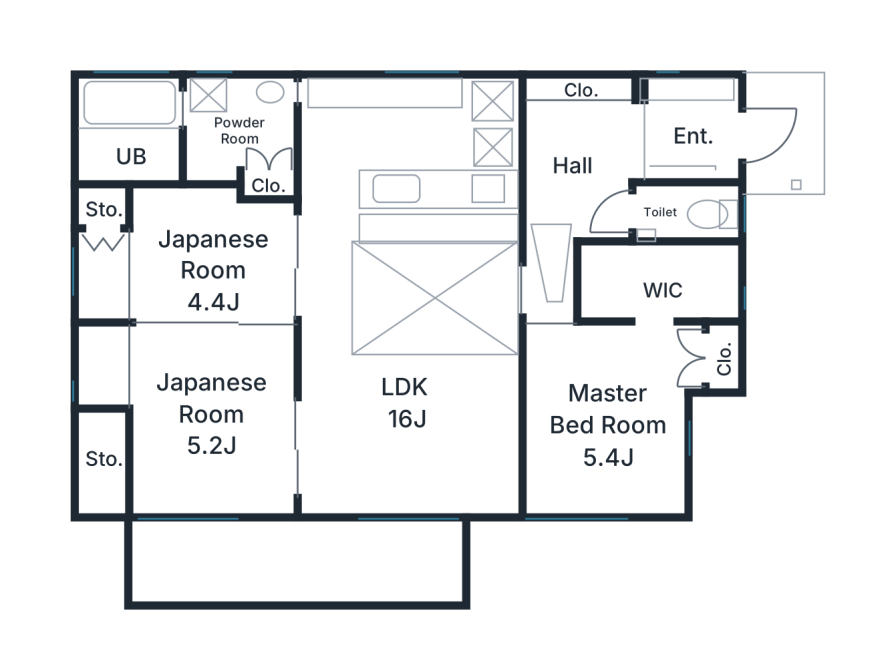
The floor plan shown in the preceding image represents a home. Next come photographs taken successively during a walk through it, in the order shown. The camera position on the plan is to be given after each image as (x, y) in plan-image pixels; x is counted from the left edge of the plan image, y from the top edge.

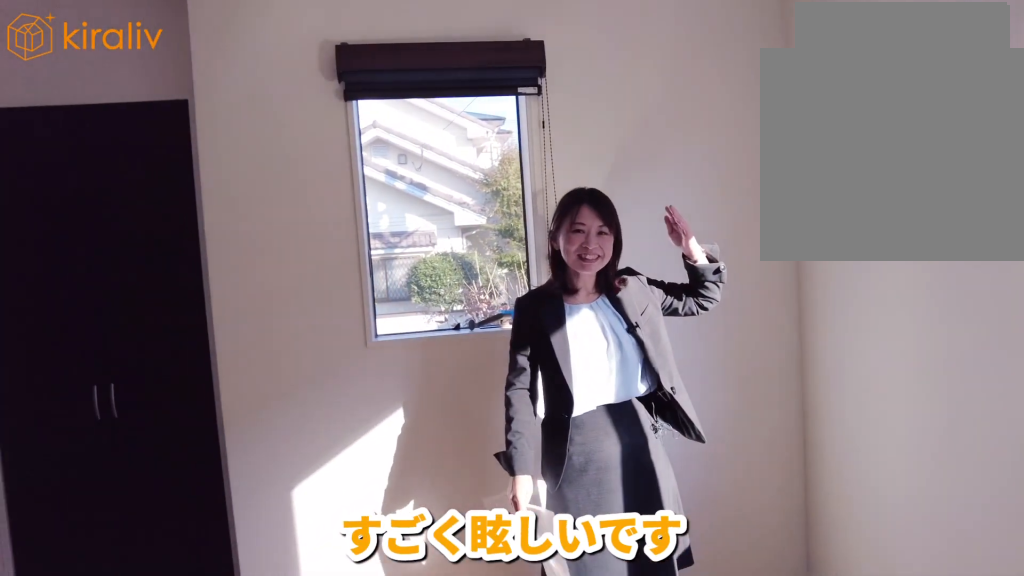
(649, 491)
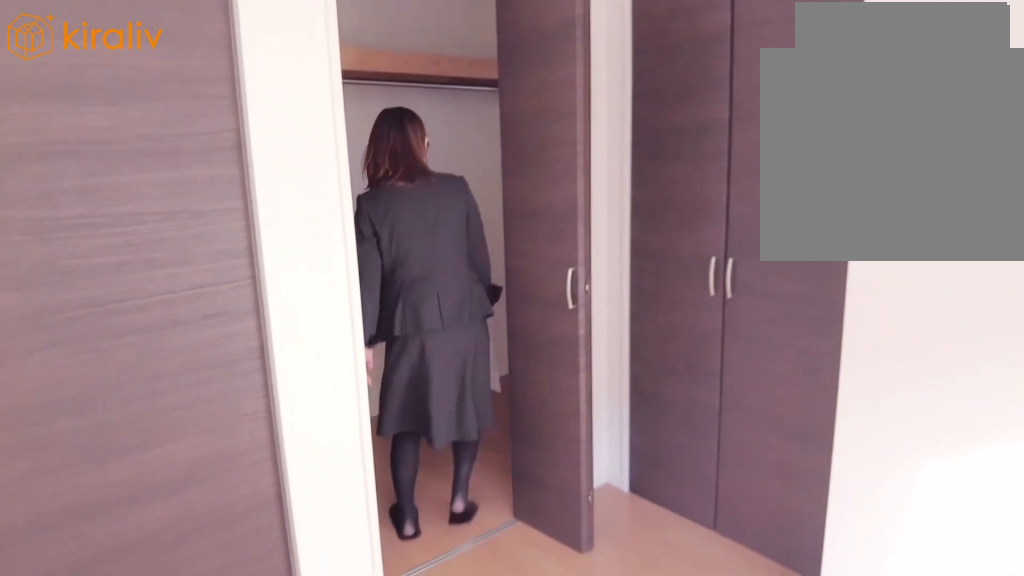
(643, 397)
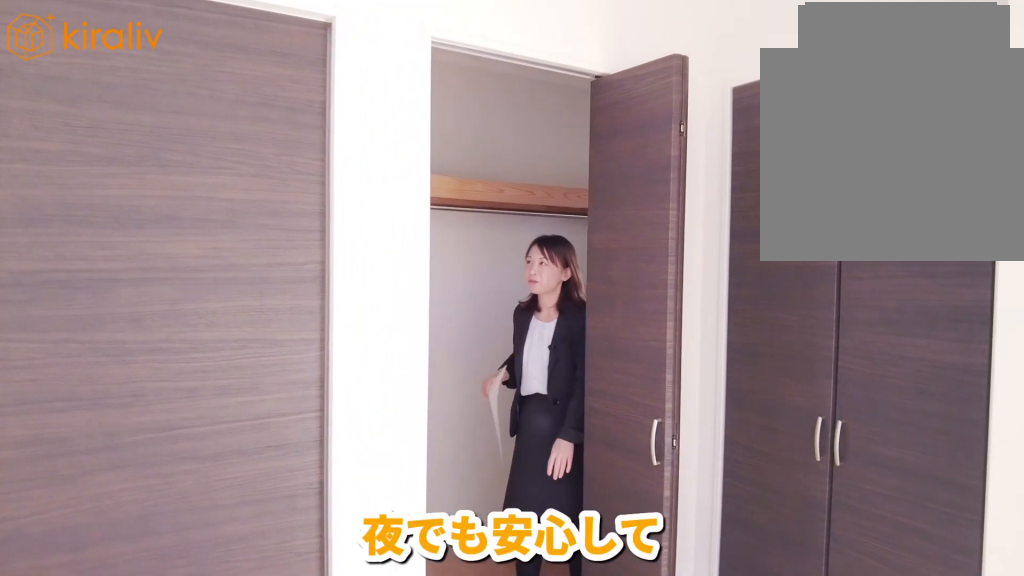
(629, 387)
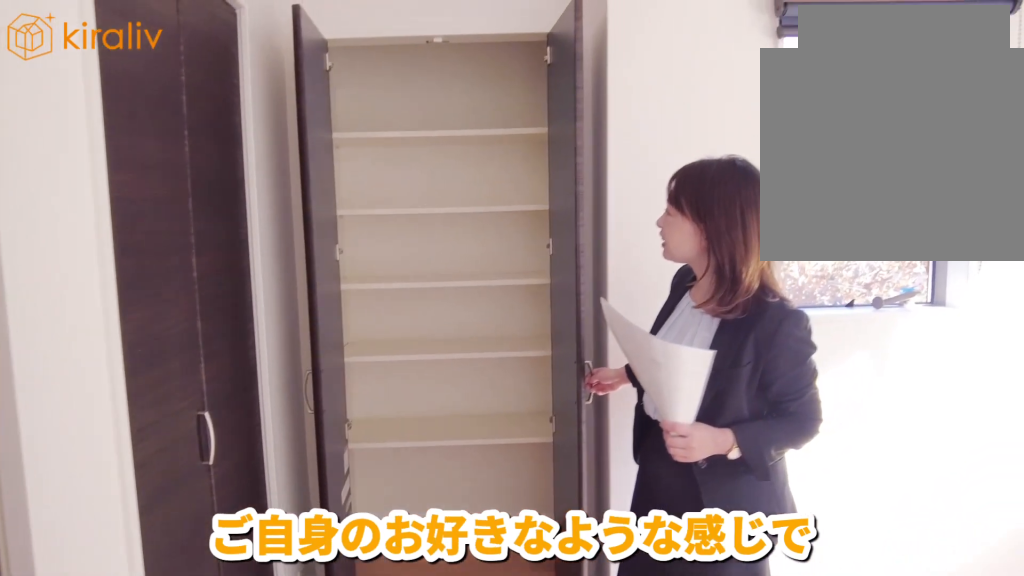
(601, 387)
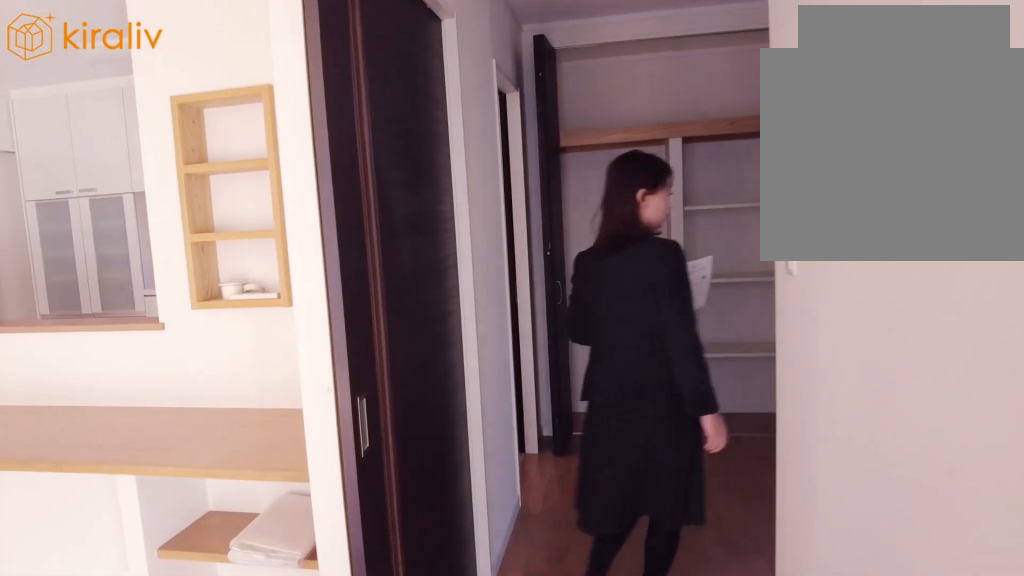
(566, 247)
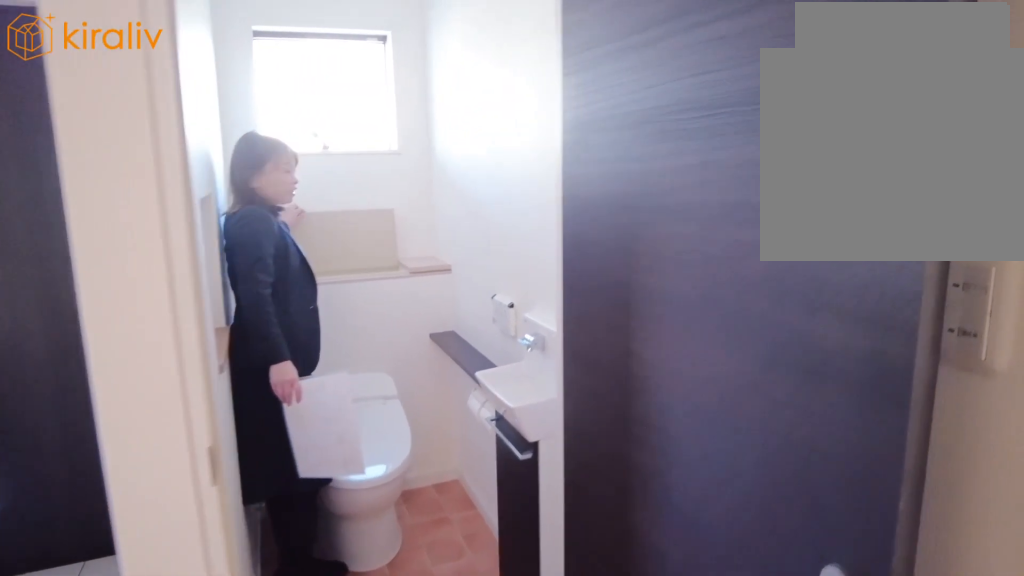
(640, 223)
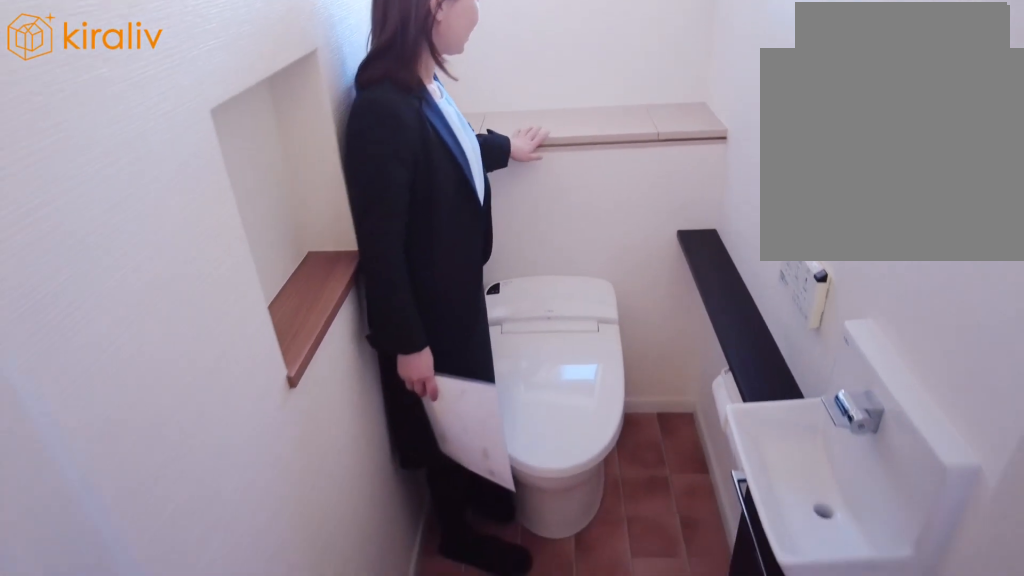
(626, 227)
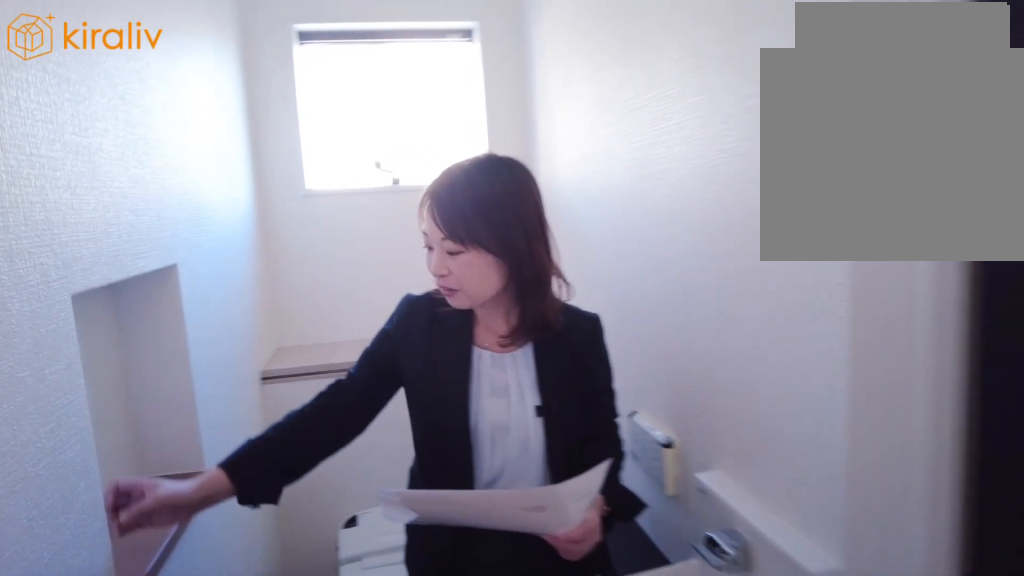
(613, 223)
